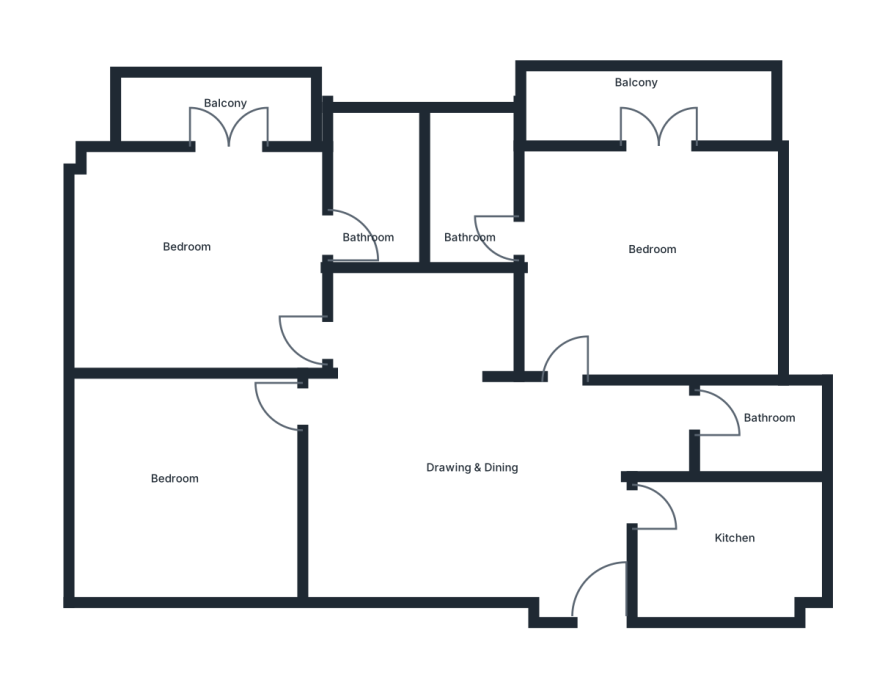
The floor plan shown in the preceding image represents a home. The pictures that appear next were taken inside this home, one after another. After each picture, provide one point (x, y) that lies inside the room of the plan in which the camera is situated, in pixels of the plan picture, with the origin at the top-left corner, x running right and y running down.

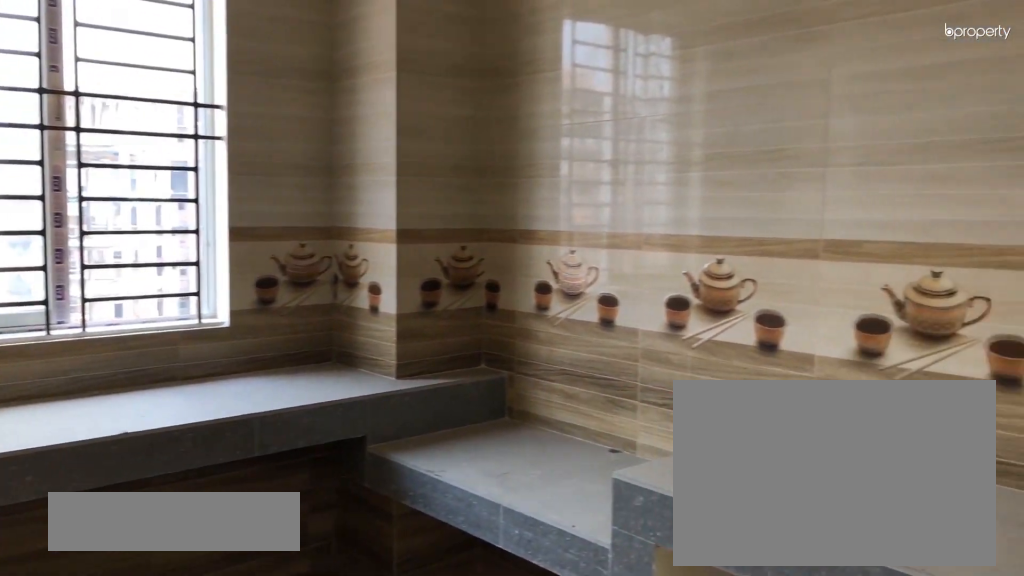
(723, 538)
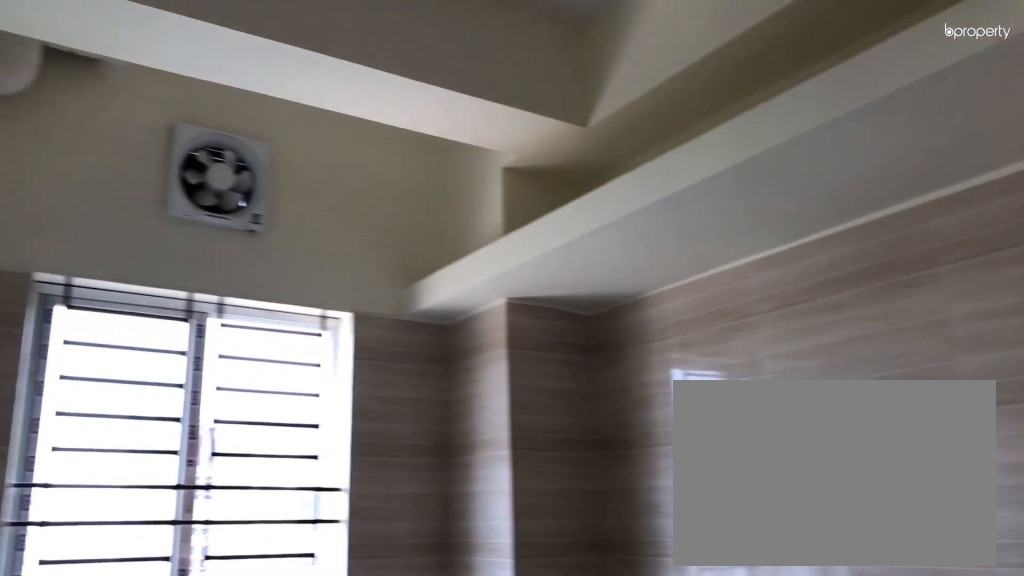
(723, 538)
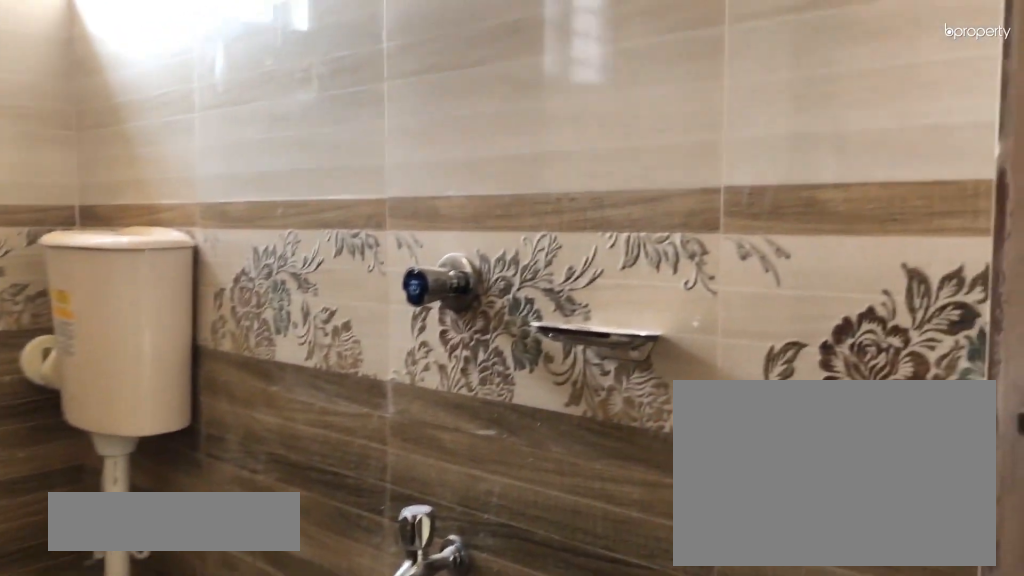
(758, 418)
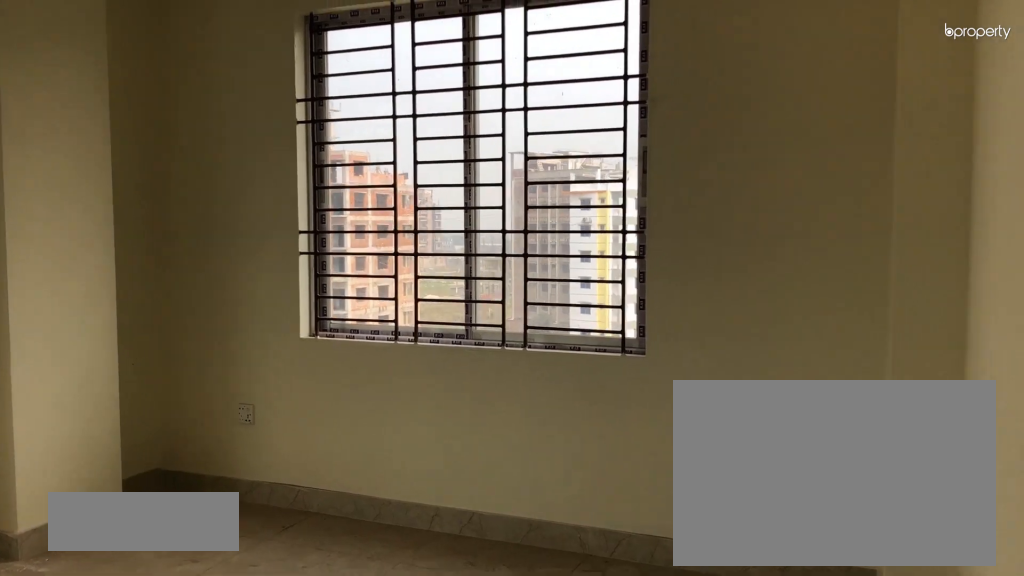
(657, 236)
